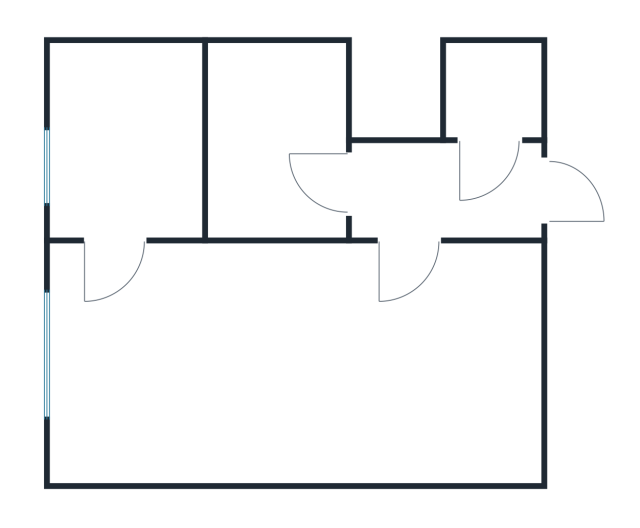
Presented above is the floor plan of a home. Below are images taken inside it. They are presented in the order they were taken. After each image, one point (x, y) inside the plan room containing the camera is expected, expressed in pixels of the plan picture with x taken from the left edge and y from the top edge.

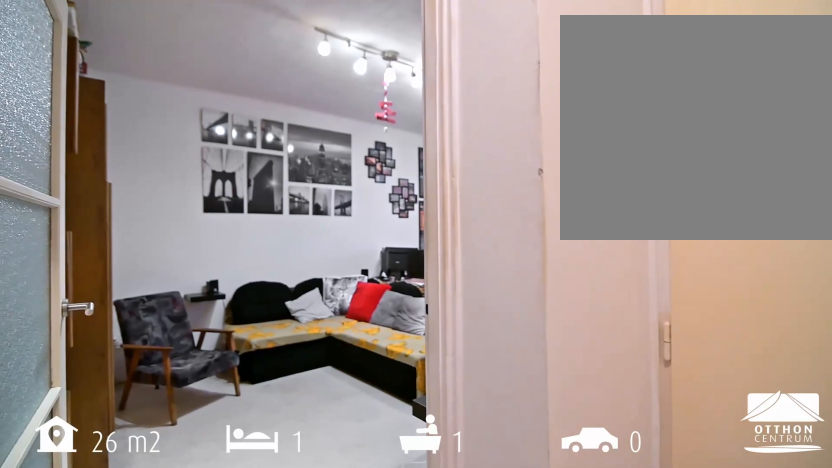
(442, 192)
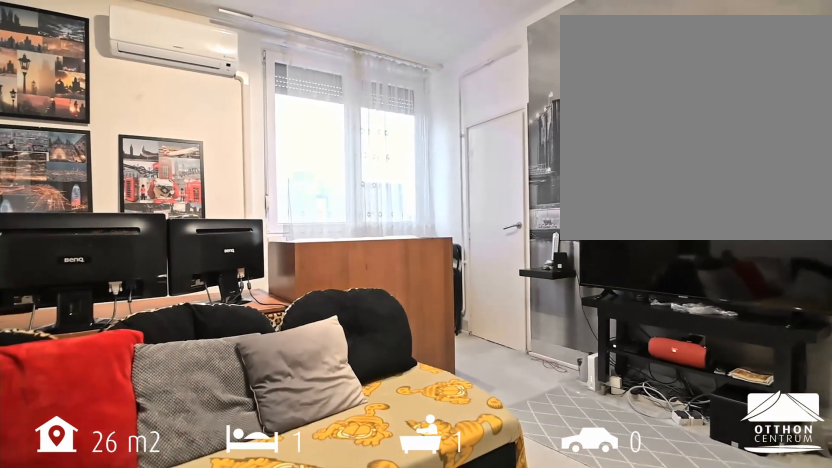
(292, 366)
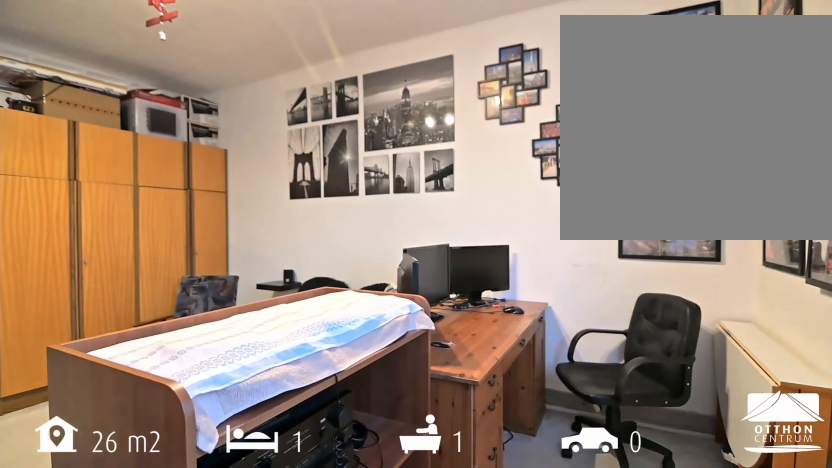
(292, 366)
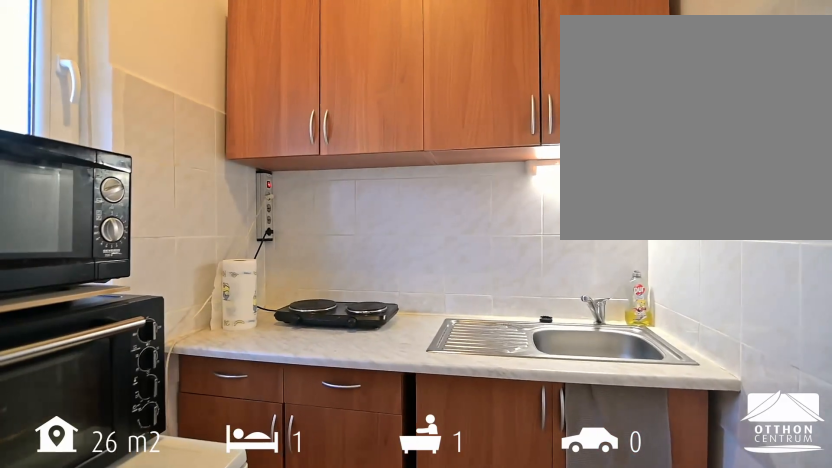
(126, 143)
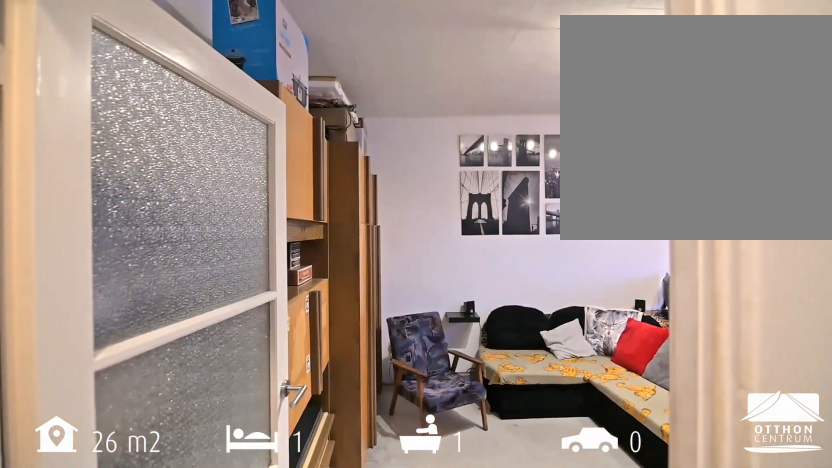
(405, 238)
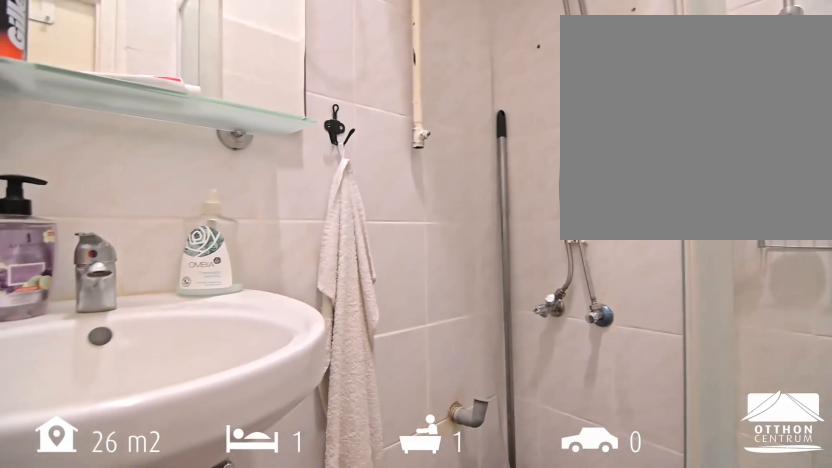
(276, 148)
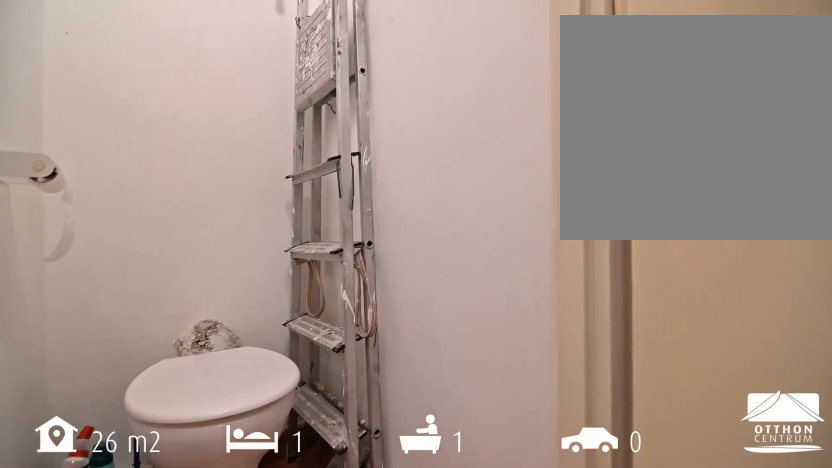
(494, 92)
